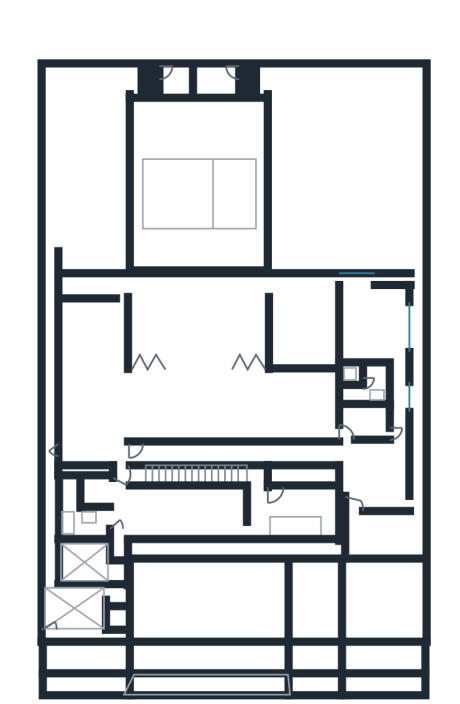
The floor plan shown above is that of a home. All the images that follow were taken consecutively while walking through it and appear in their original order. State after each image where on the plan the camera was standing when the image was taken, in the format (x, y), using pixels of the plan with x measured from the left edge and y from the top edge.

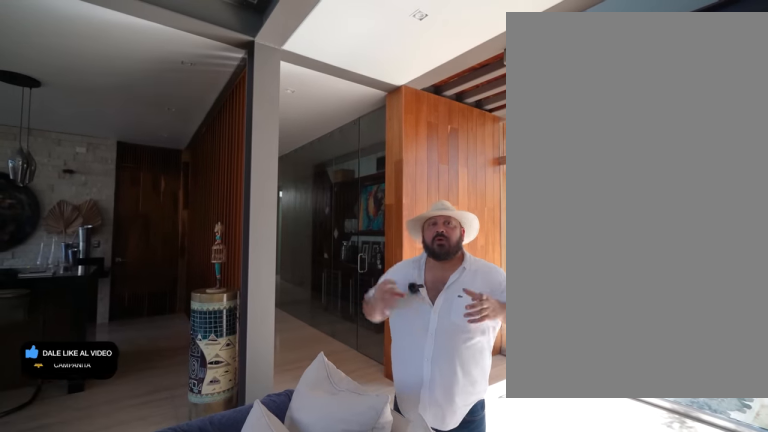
(259, 428)
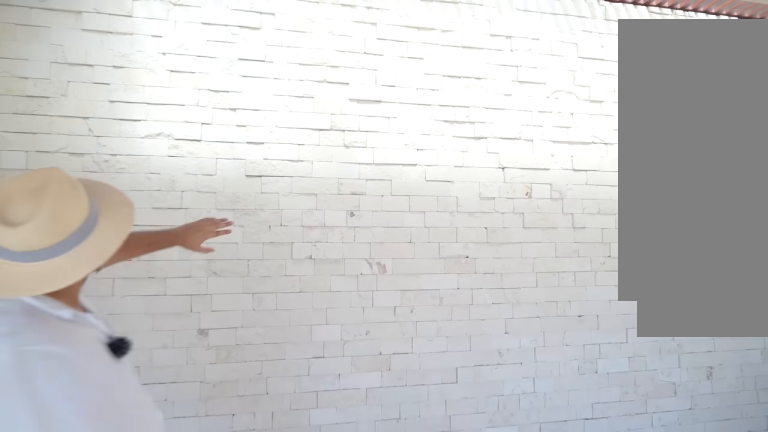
(163, 563)
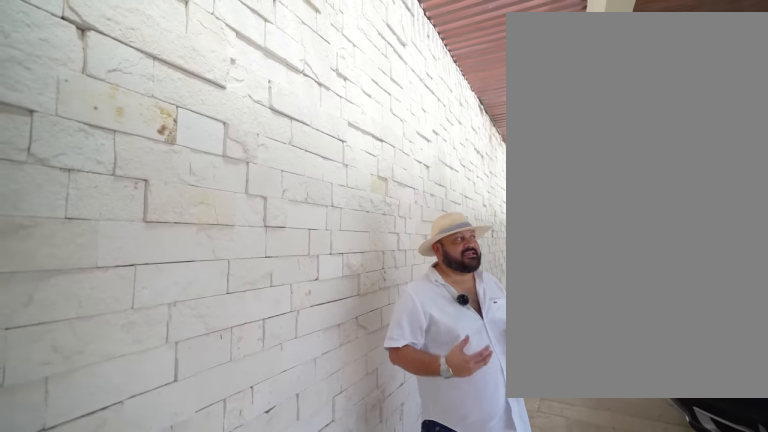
(177, 564)
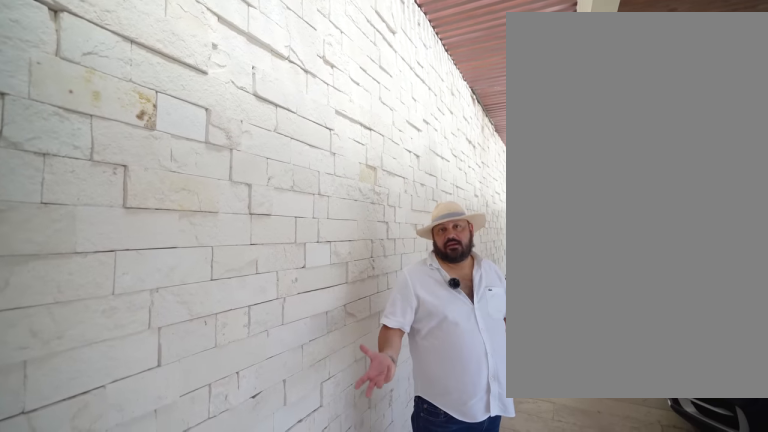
(177, 563)
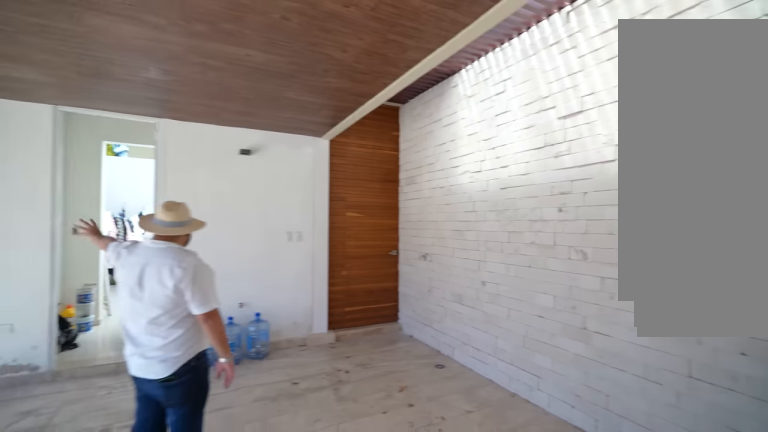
(179, 558)
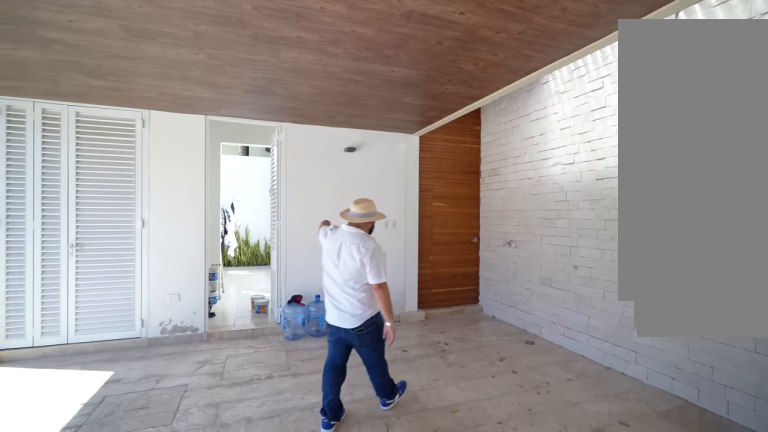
(190, 578)
